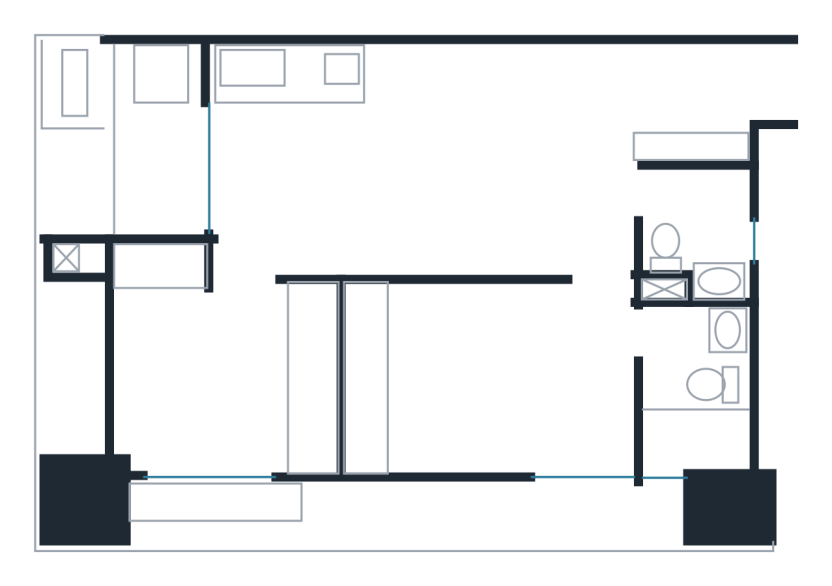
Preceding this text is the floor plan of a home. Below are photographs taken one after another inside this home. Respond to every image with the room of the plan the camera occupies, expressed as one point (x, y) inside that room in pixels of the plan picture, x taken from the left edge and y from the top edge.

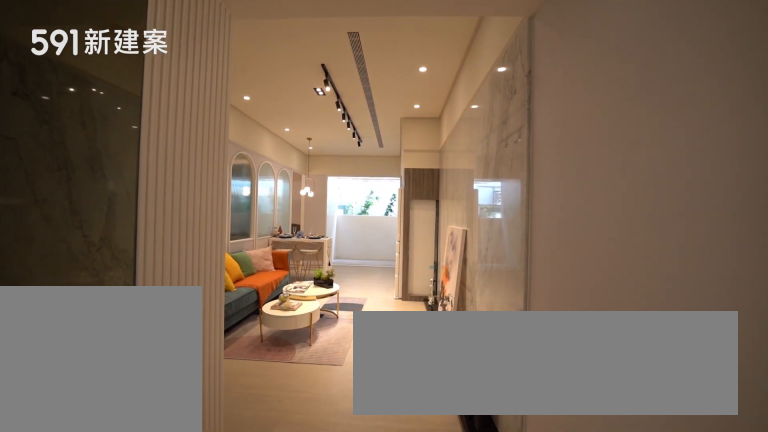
(703, 86)
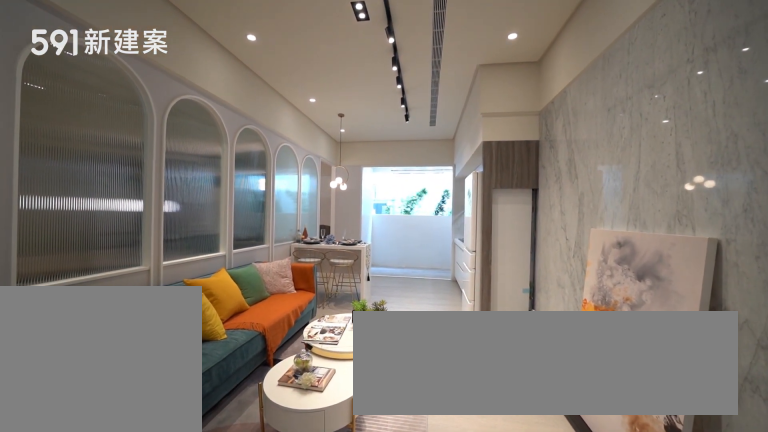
(485, 162)
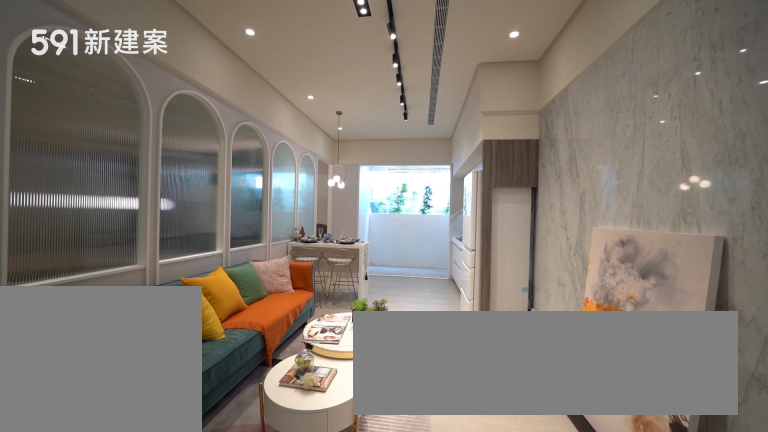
(485, 162)
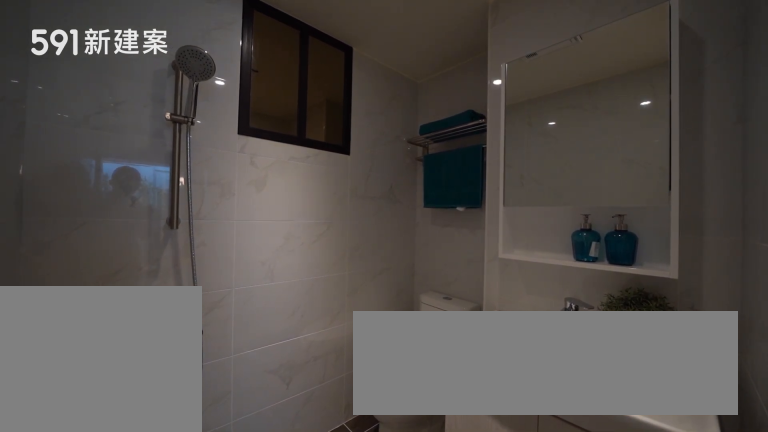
(697, 229)
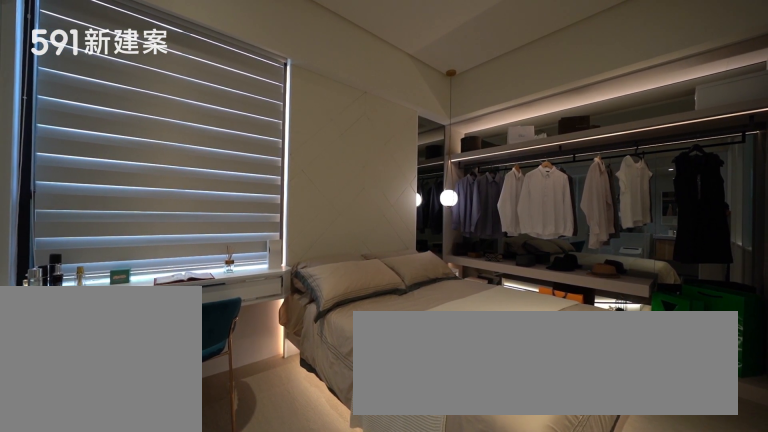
(487, 378)
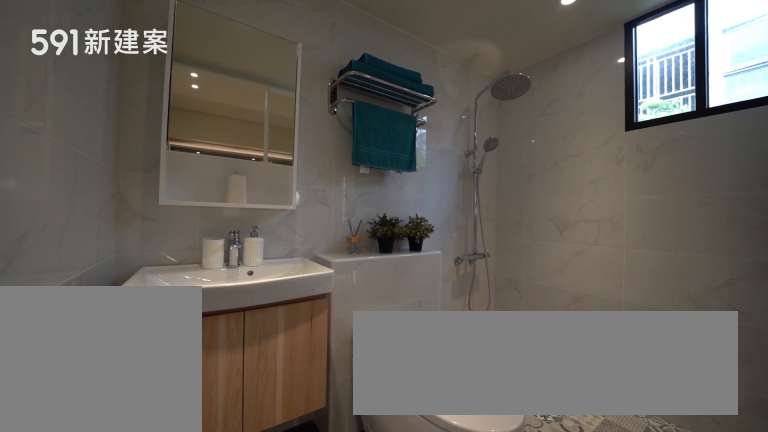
(696, 395)
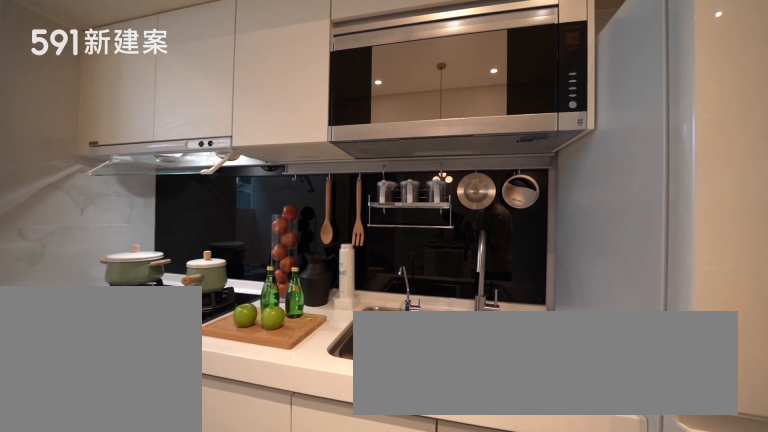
(315, 103)
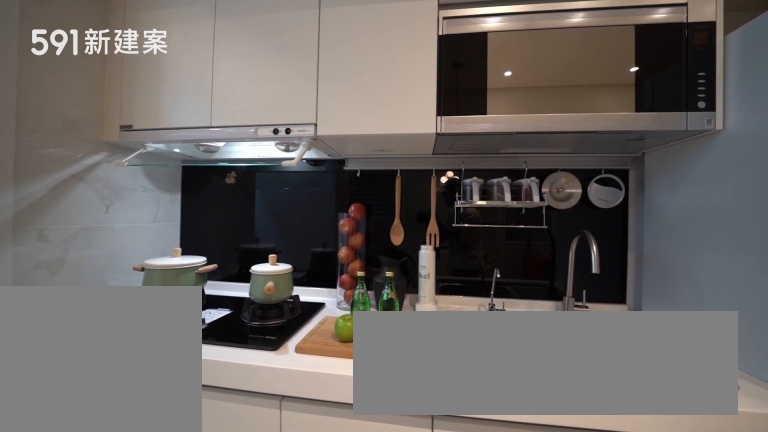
(315, 103)
